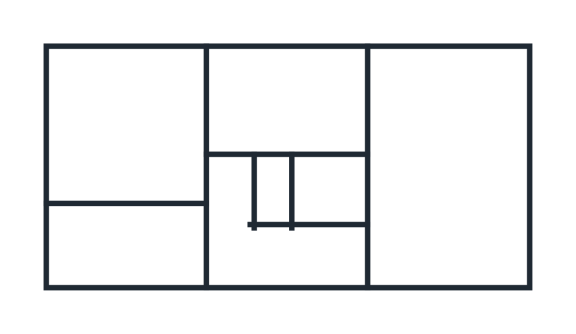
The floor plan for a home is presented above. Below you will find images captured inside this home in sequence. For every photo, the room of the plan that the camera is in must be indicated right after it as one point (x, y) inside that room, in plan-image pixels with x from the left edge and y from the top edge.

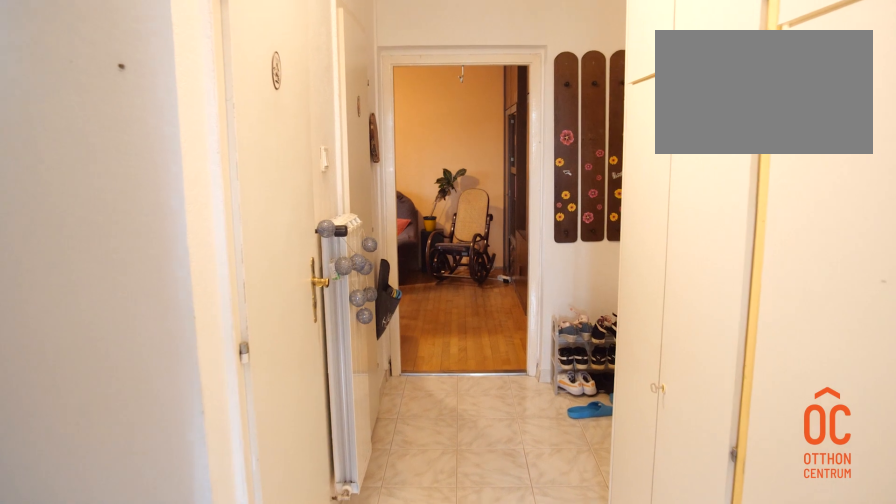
(258, 254)
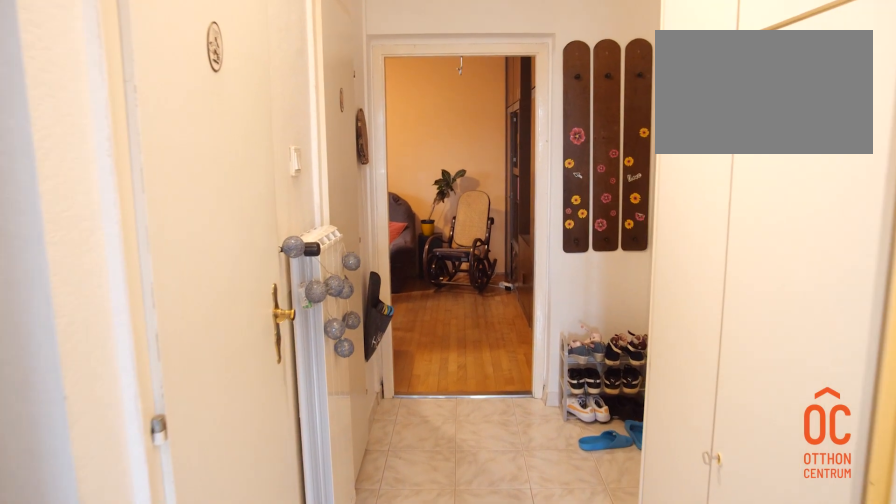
(243, 254)
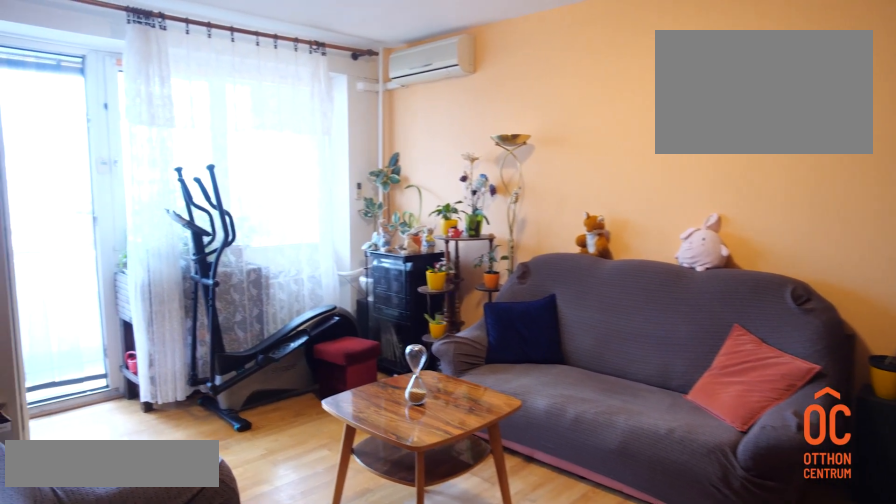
(450, 174)
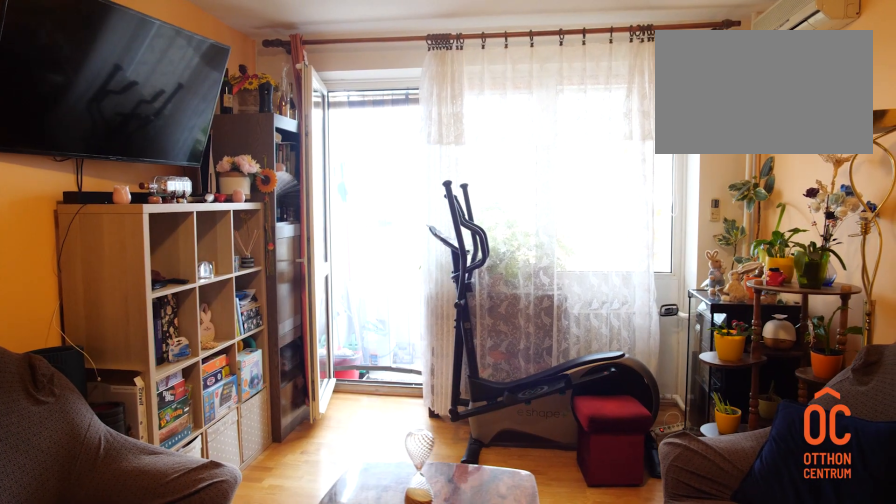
(448, 174)
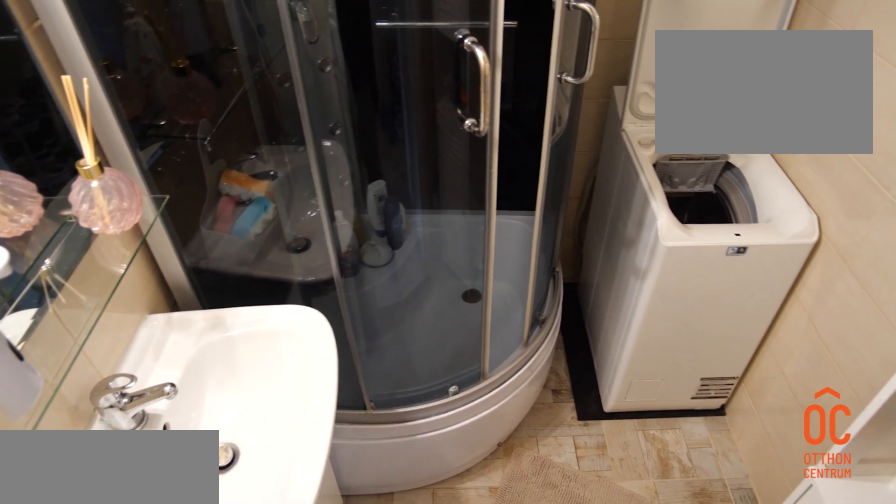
(330, 186)
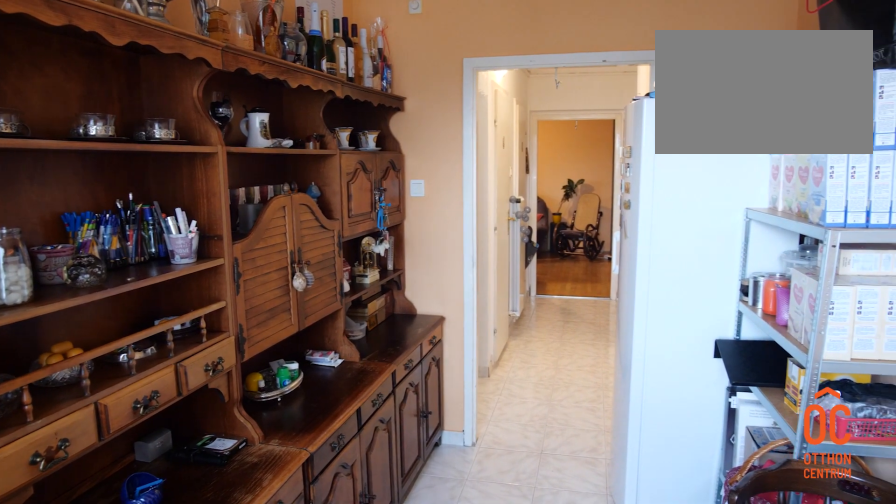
(123, 245)
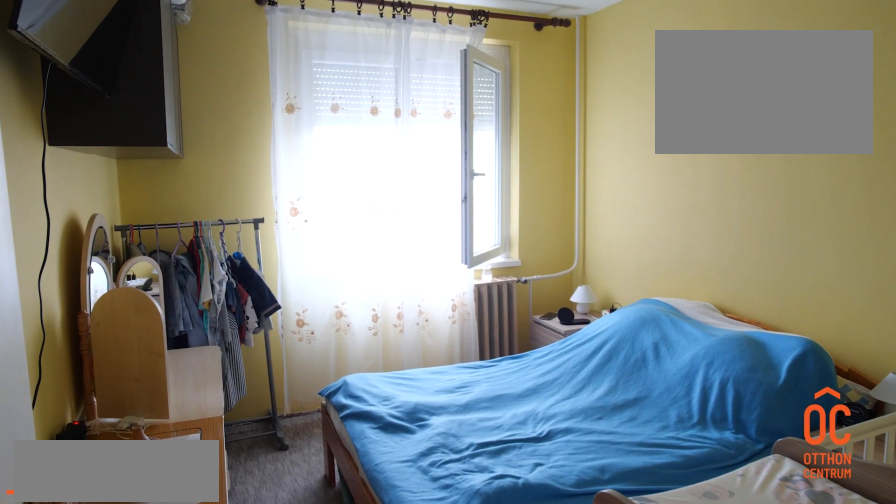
(126, 128)
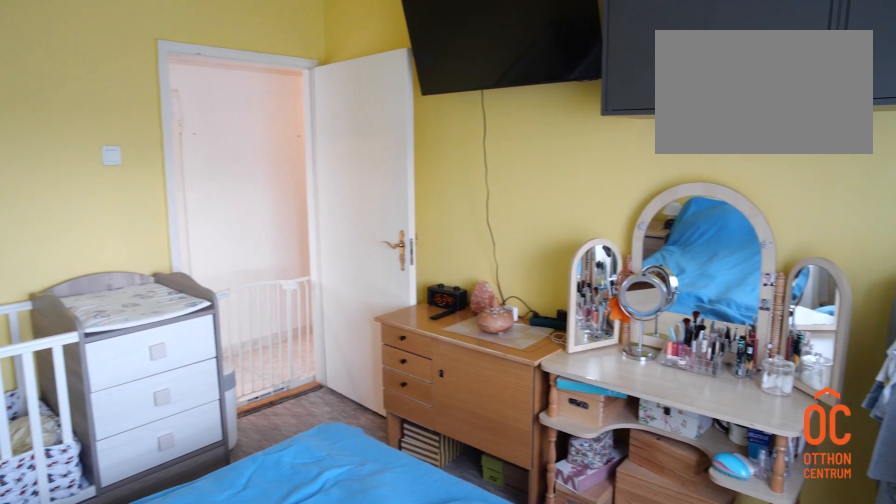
(126, 128)
